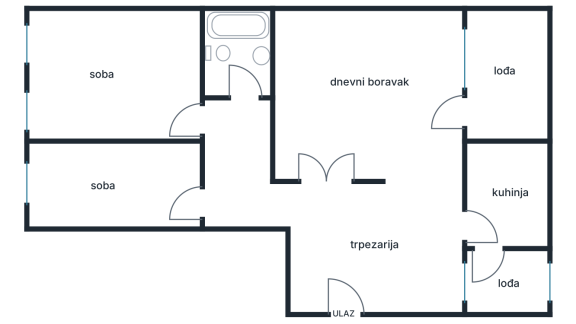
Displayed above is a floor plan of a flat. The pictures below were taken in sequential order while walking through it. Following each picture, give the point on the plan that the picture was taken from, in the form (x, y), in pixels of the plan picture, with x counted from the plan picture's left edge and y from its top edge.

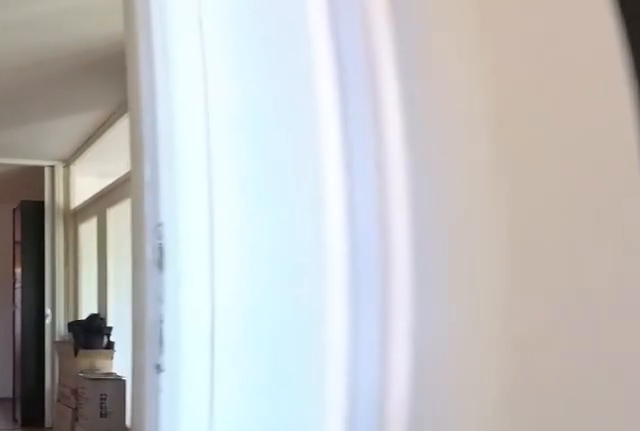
(484, 237)
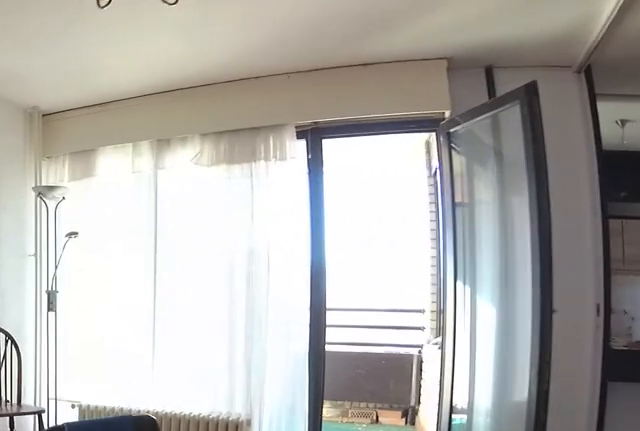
(306, 125)
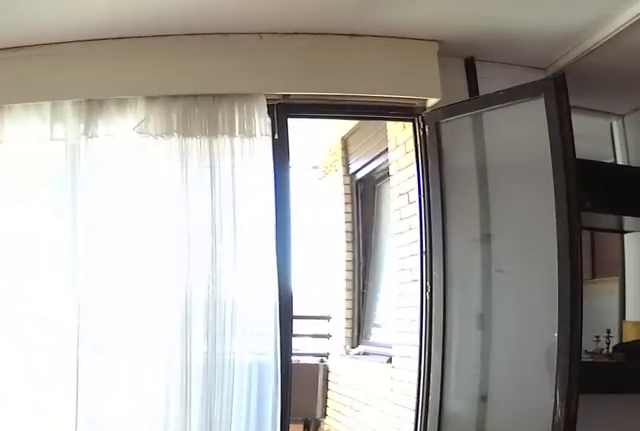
(328, 72)
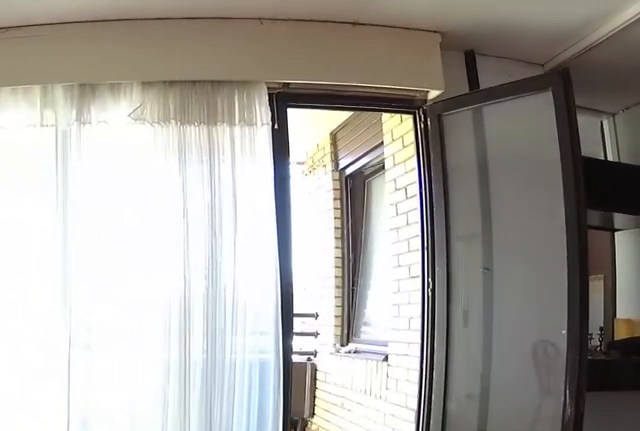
(341, 72)
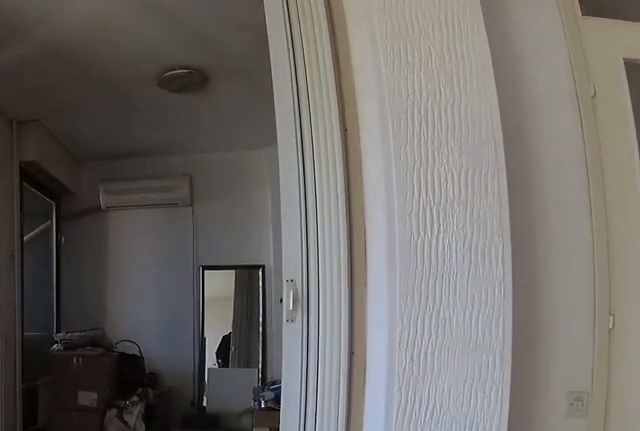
(403, 89)
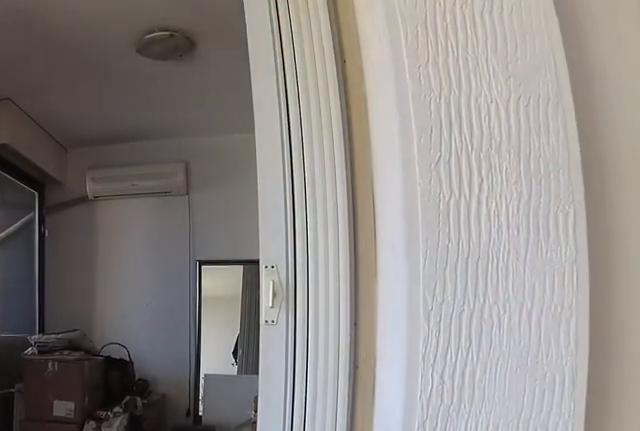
(402, 109)
